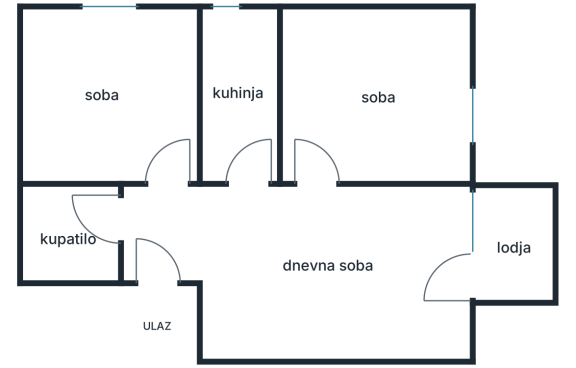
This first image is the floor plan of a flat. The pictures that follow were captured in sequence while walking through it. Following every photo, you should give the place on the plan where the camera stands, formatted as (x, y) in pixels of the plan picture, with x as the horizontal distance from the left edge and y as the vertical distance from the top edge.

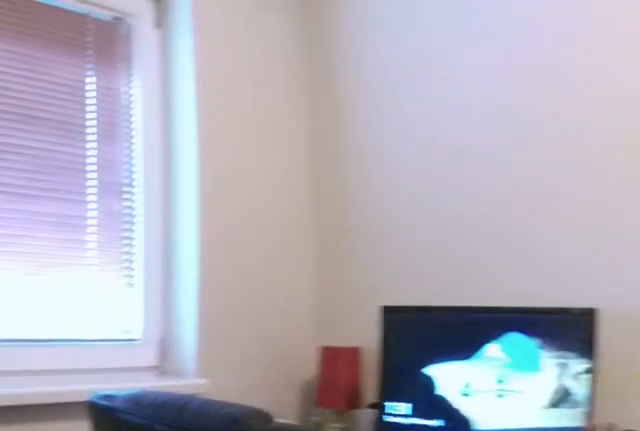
(354, 93)
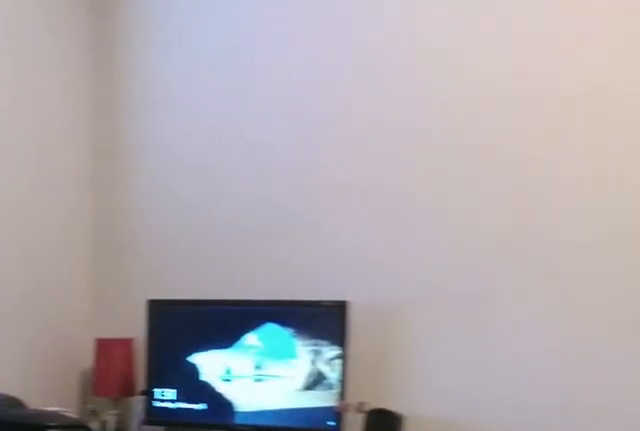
(359, 86)
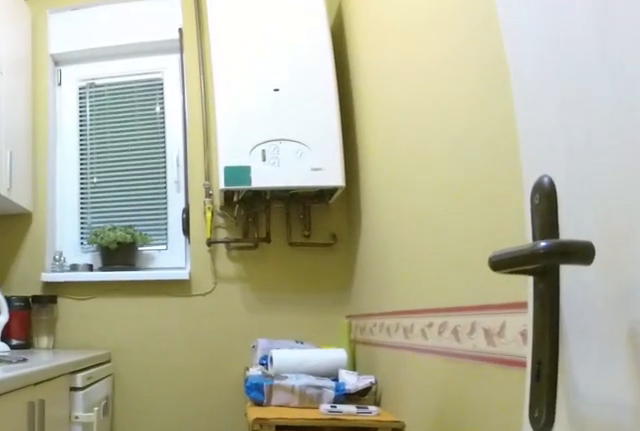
(251, 202)
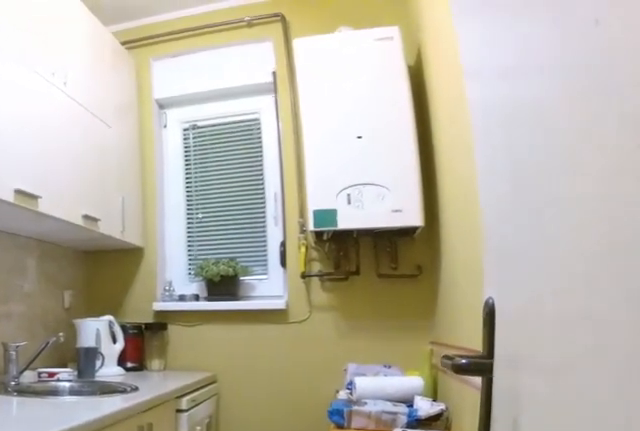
(259, 207)
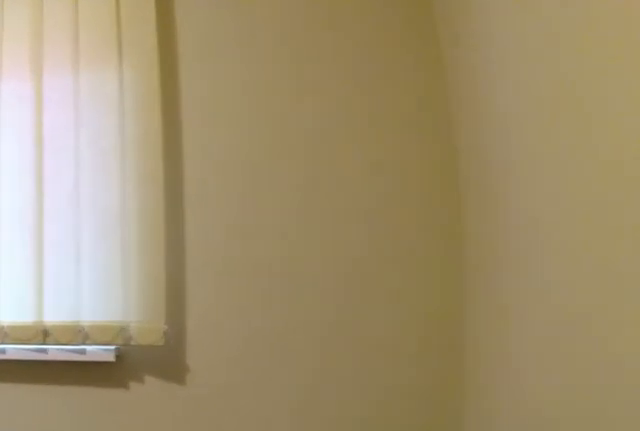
(166, 132)
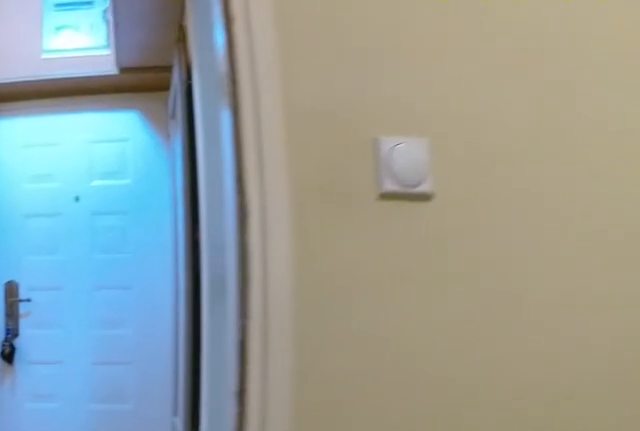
(165, 108)
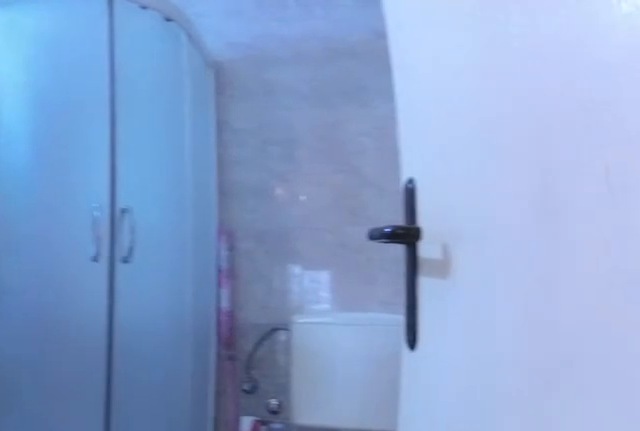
(153, 197)
